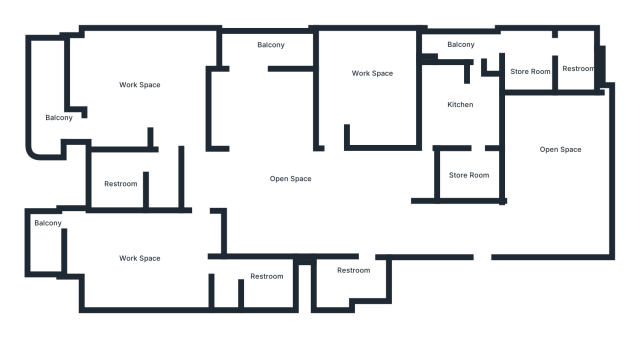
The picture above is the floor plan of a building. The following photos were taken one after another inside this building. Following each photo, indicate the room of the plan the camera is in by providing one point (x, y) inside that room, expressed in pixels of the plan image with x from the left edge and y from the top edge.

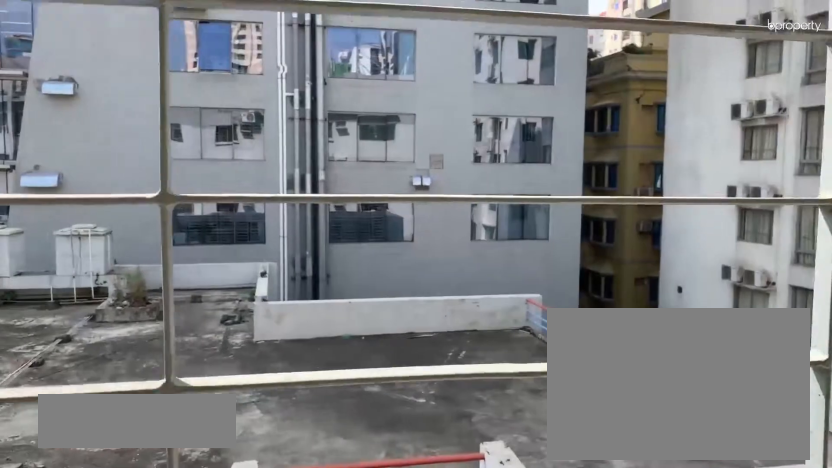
(262, 46)
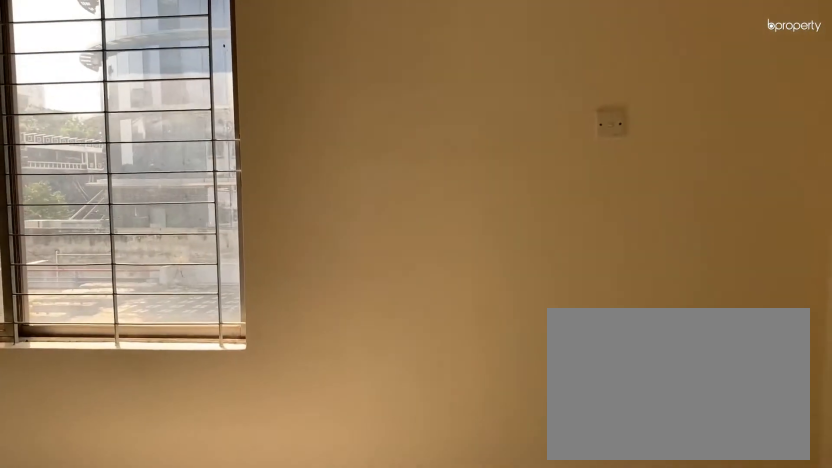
(151, 89)
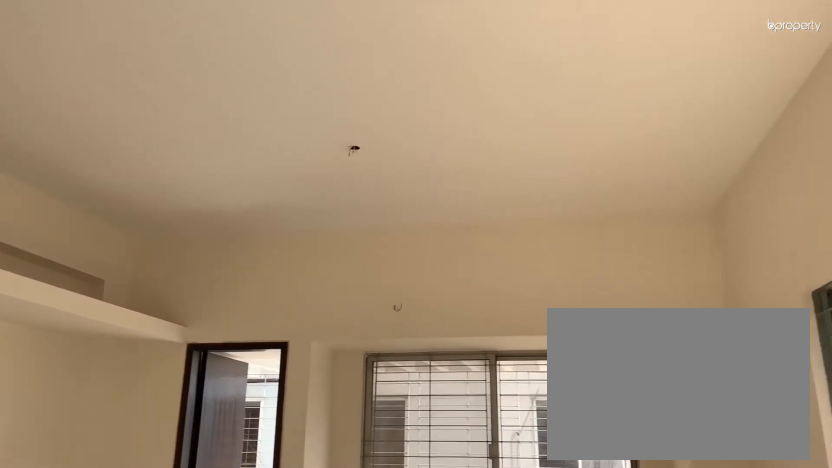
(151, 89)
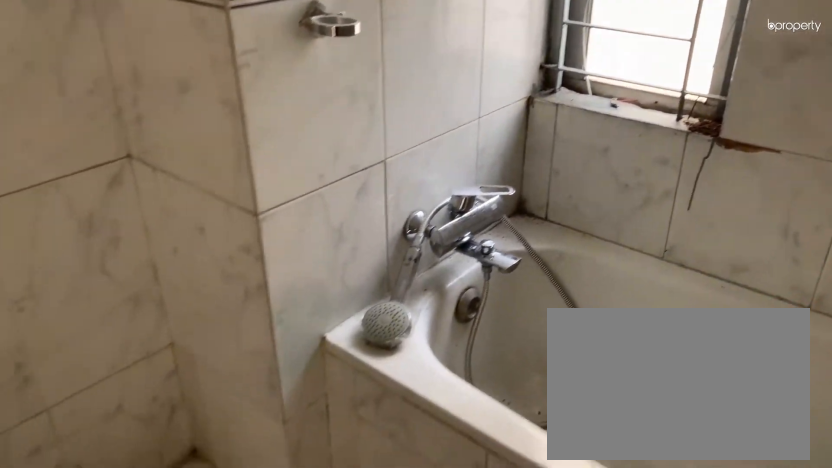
(126, 170)
